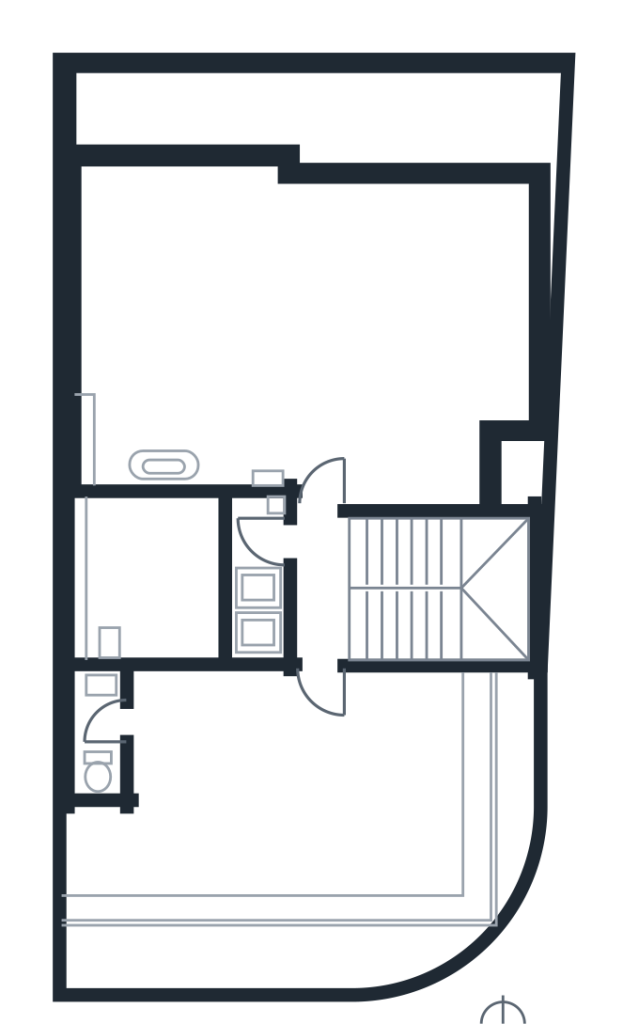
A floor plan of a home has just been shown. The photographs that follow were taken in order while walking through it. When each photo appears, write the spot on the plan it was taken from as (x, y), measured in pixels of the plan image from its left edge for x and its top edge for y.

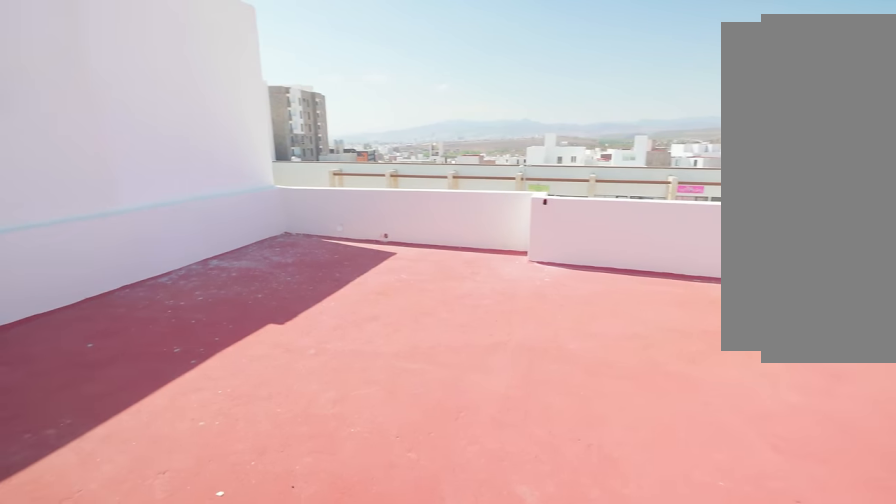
(322, 504)
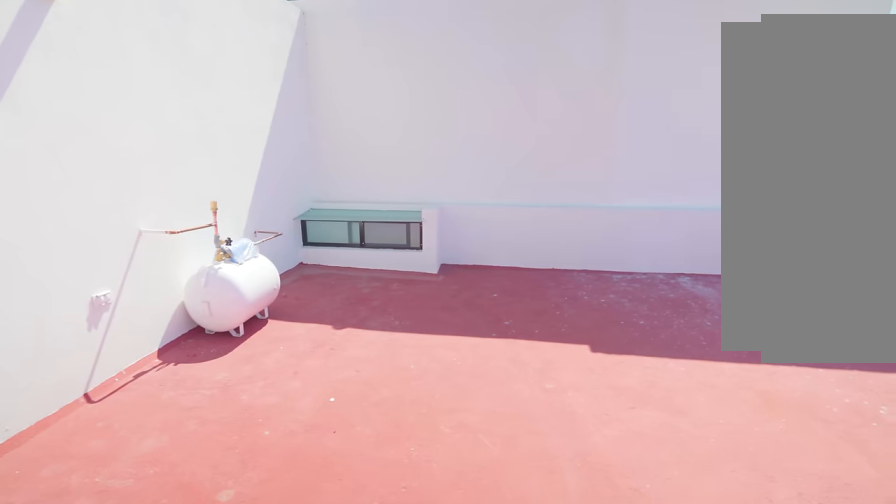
(396, 444)
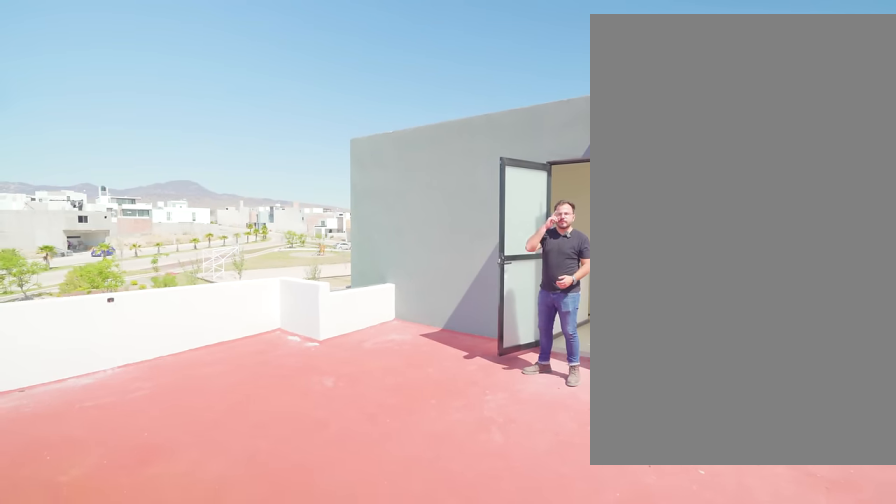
(334, 341)
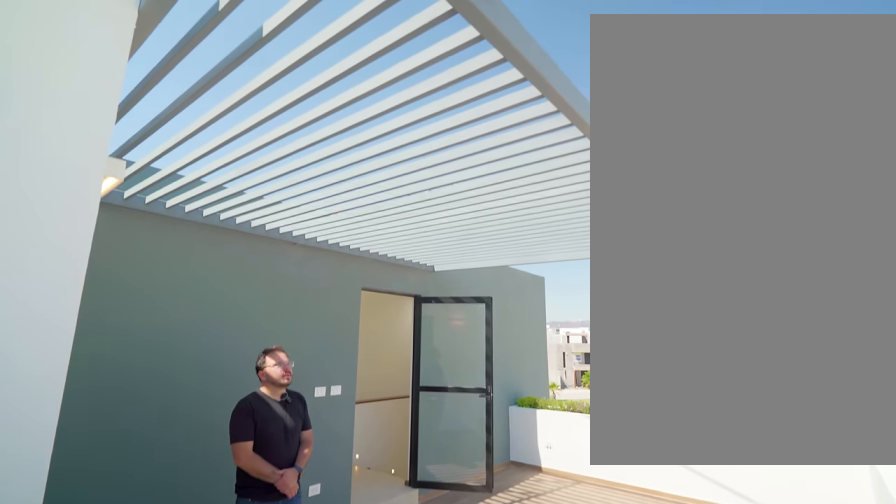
(99, 892)
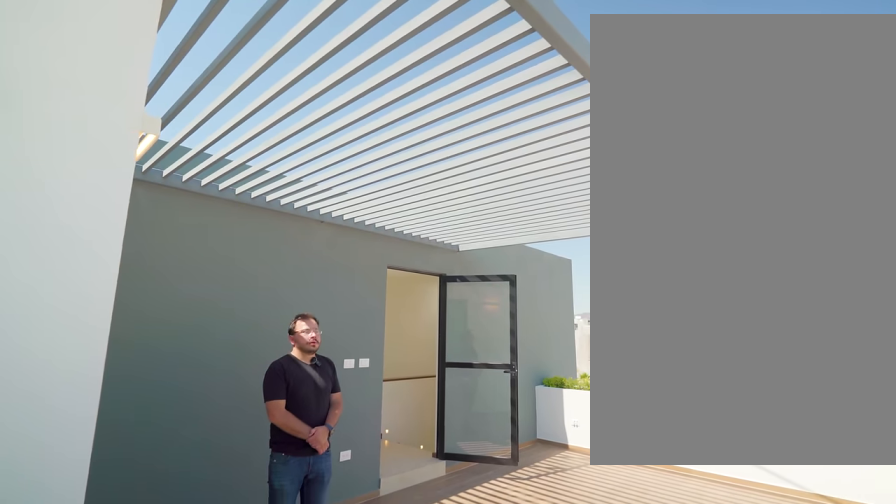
(99, 891)
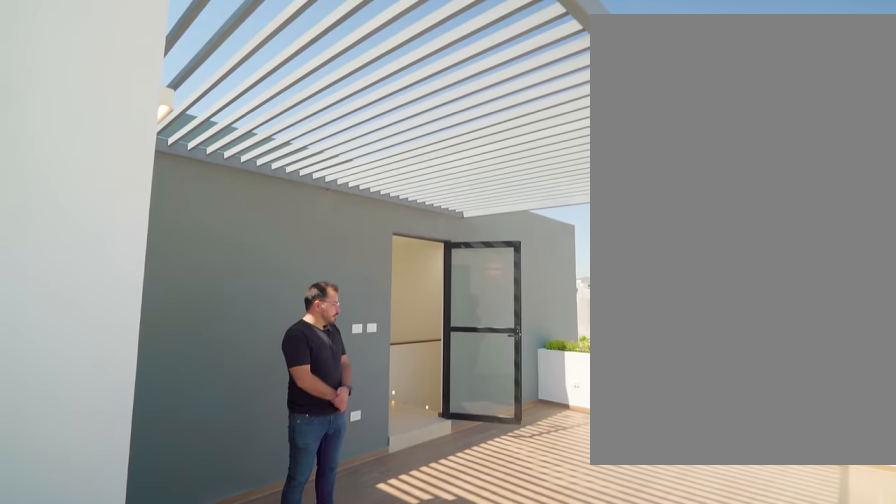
(99, 892)
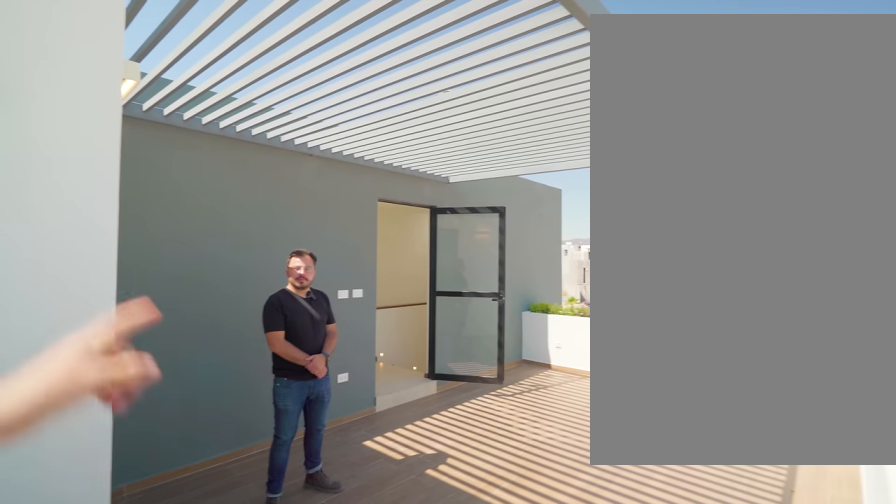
(99, 891)
